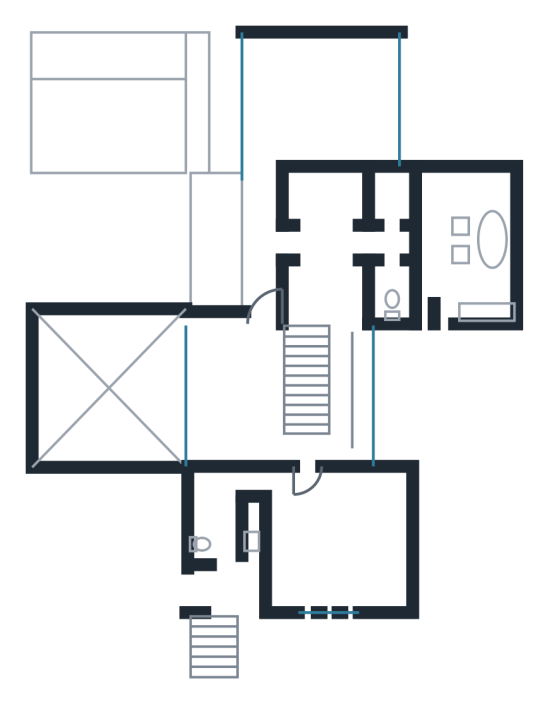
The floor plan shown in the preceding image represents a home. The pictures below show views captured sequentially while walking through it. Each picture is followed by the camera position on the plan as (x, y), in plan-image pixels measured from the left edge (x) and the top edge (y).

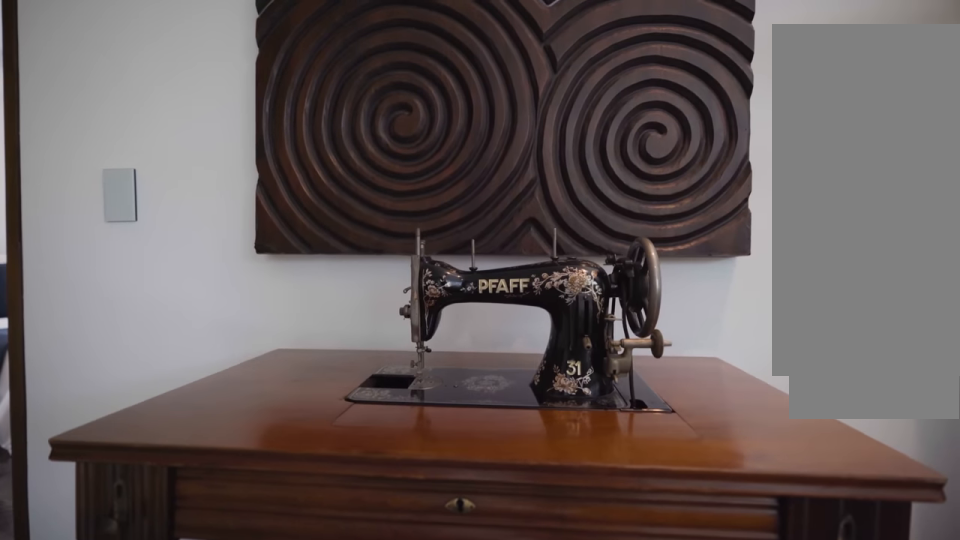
(243, 435)
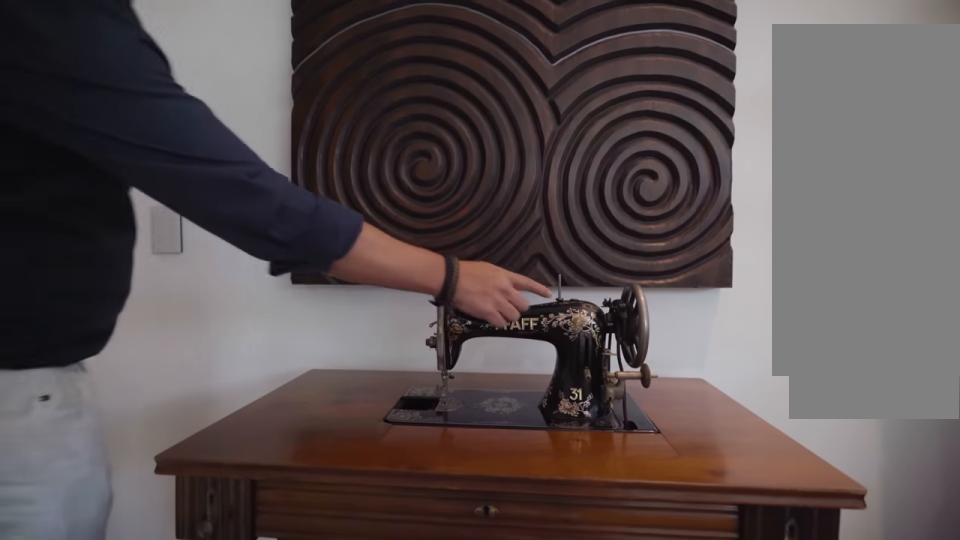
(243, 435)
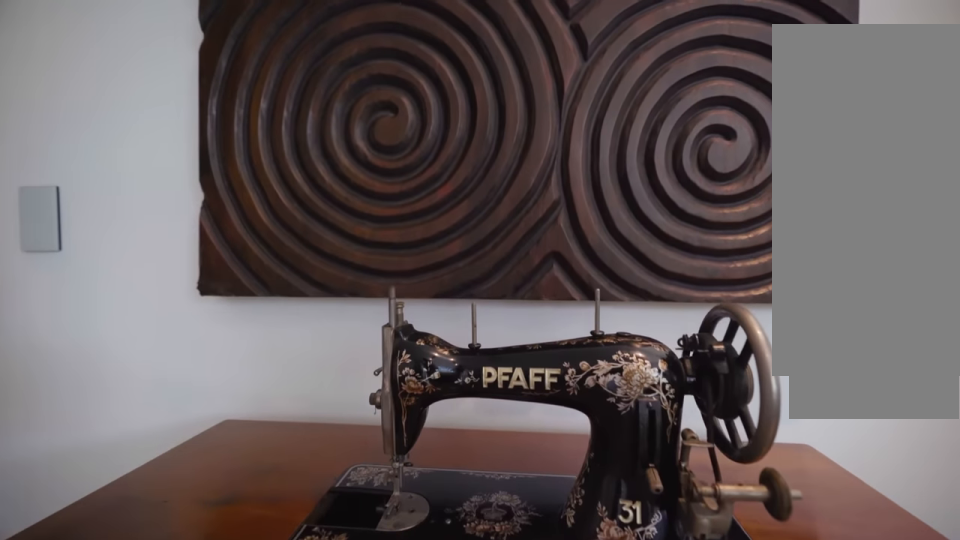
(244, 435)
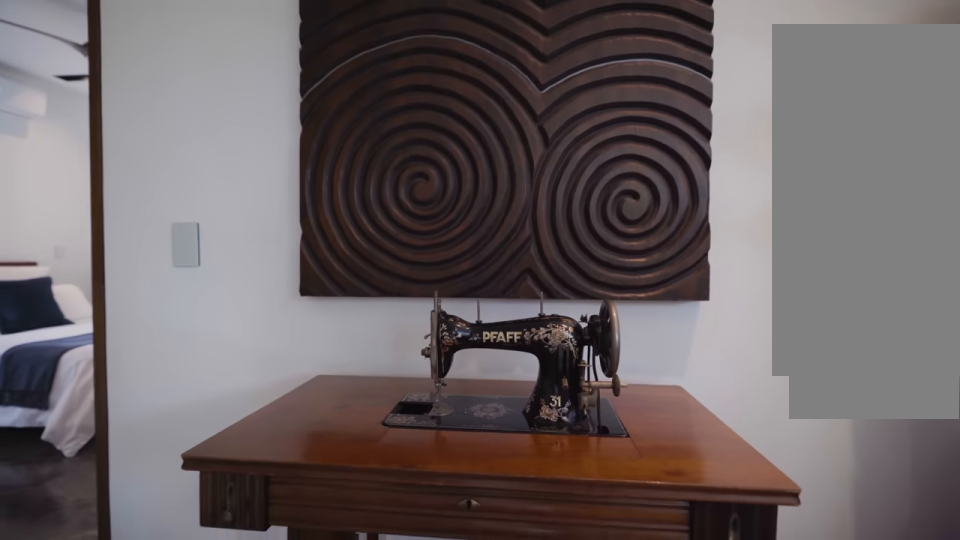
(240, 433)
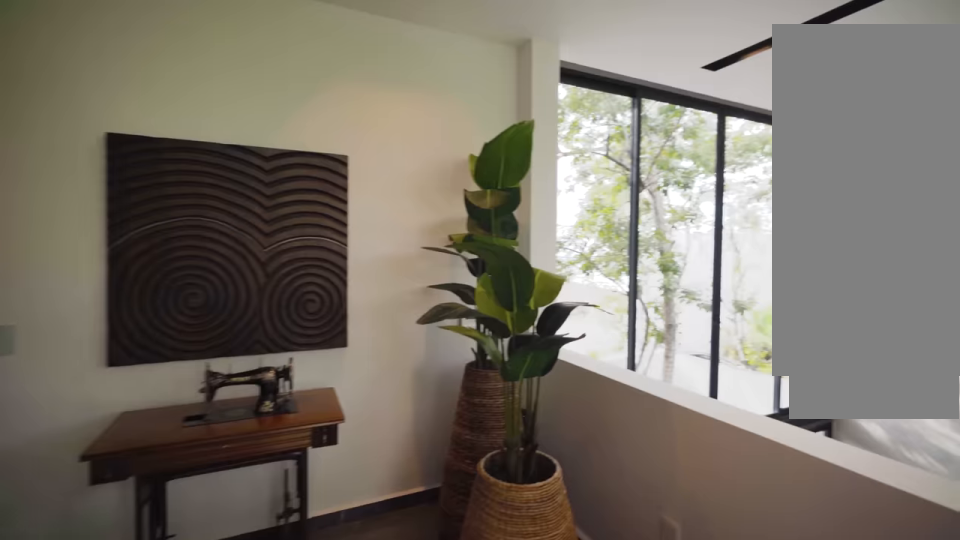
(250, 377)
